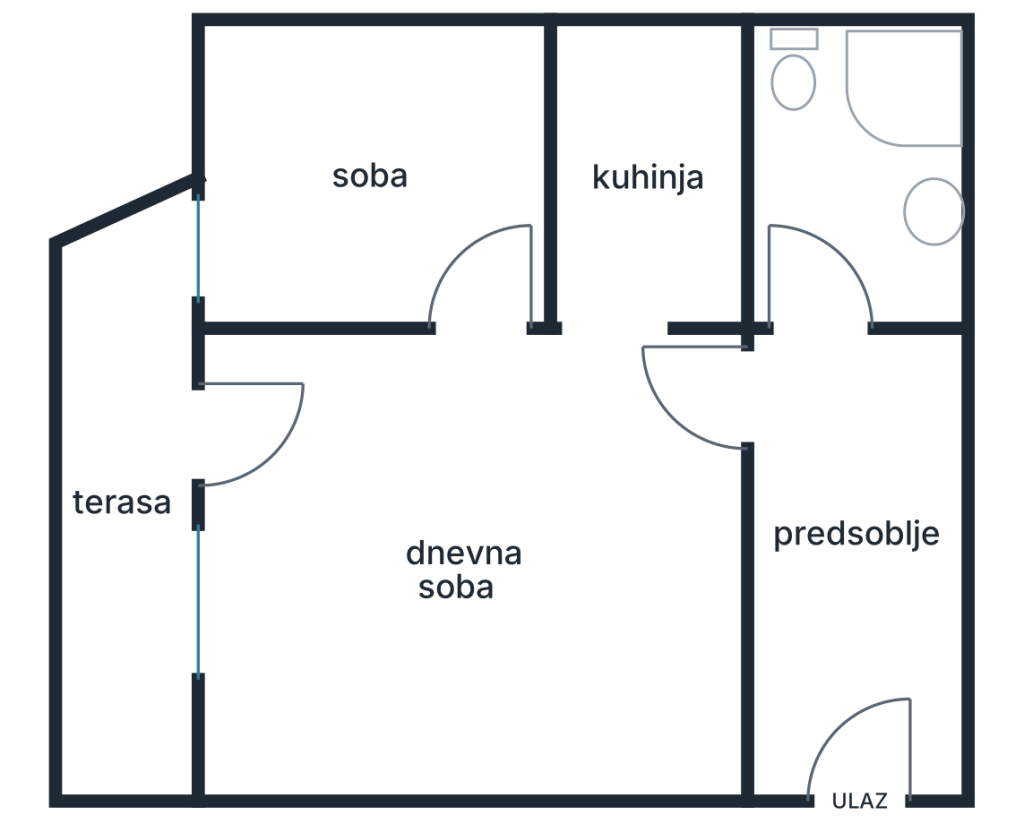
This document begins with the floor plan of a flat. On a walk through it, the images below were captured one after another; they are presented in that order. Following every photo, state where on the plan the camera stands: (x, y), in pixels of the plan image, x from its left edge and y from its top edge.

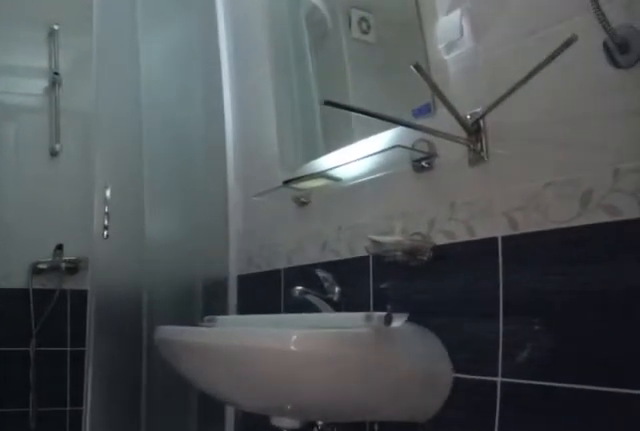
(842, 343)
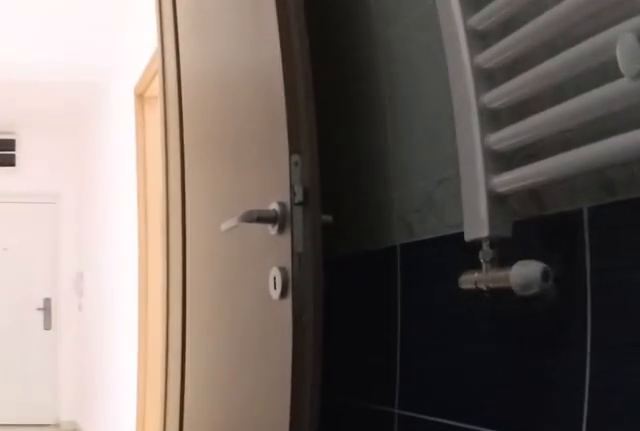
(845, 120)
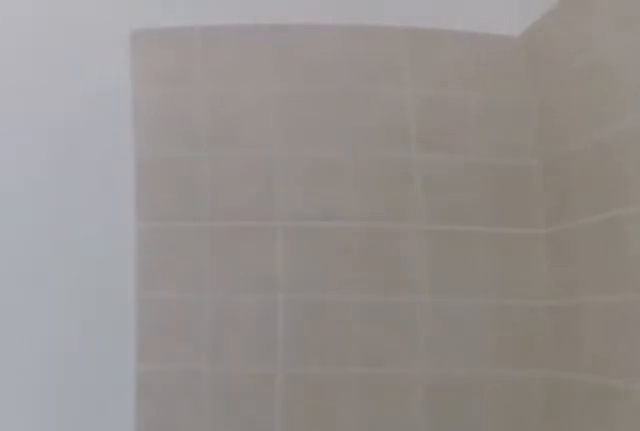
(633, 172)
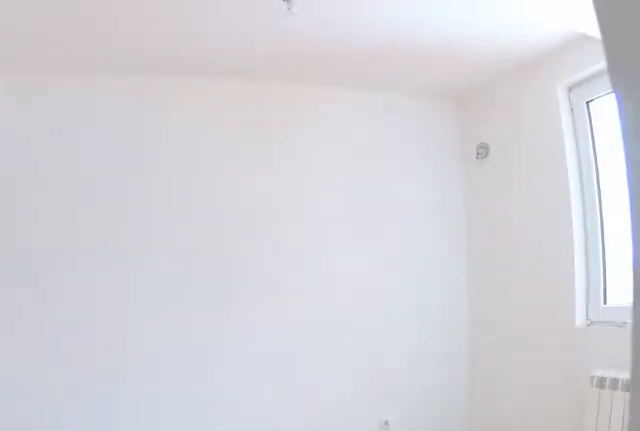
(636, 293)
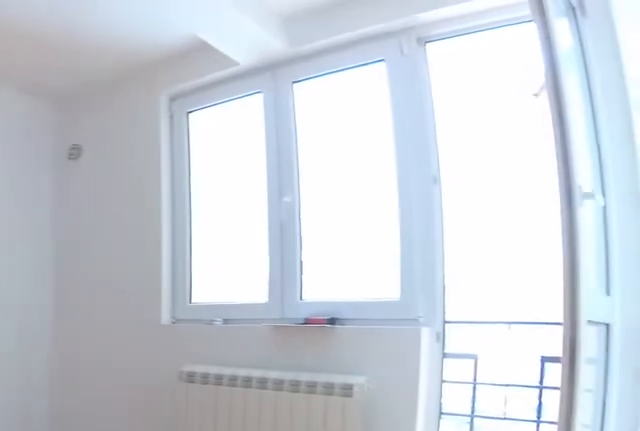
(619, 390)
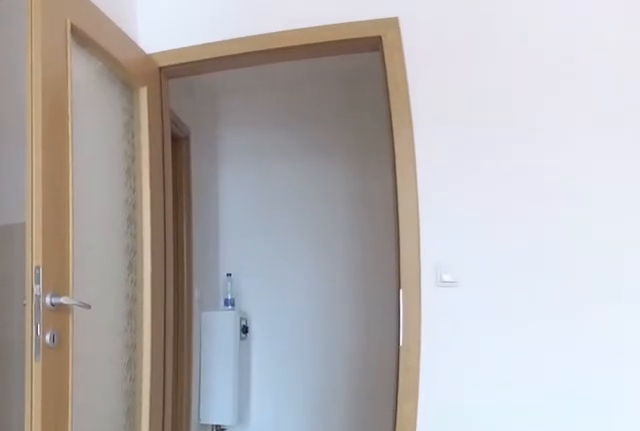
(426, 425)
